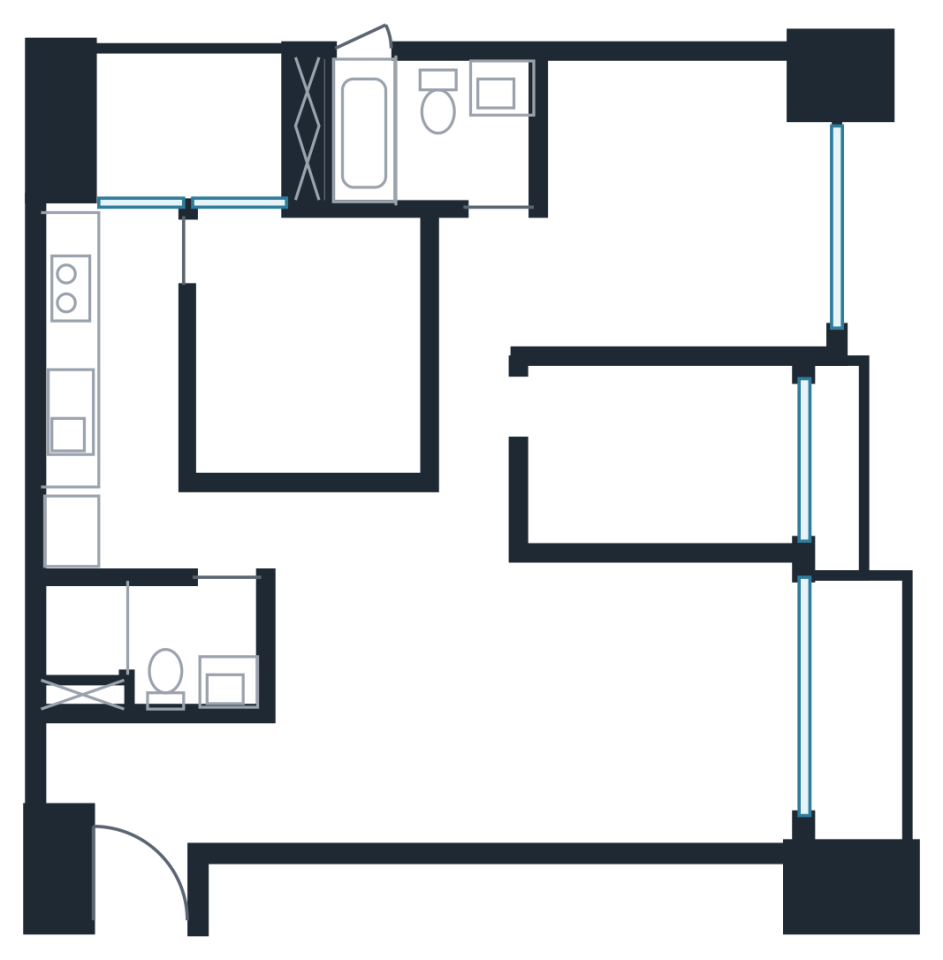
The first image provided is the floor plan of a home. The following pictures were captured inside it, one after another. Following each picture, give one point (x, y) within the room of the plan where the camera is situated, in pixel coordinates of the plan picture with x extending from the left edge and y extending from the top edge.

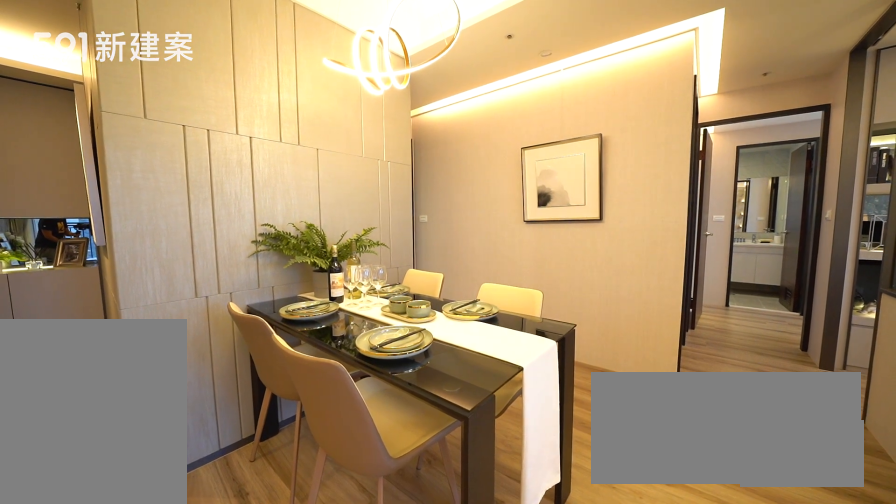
(377, 643)
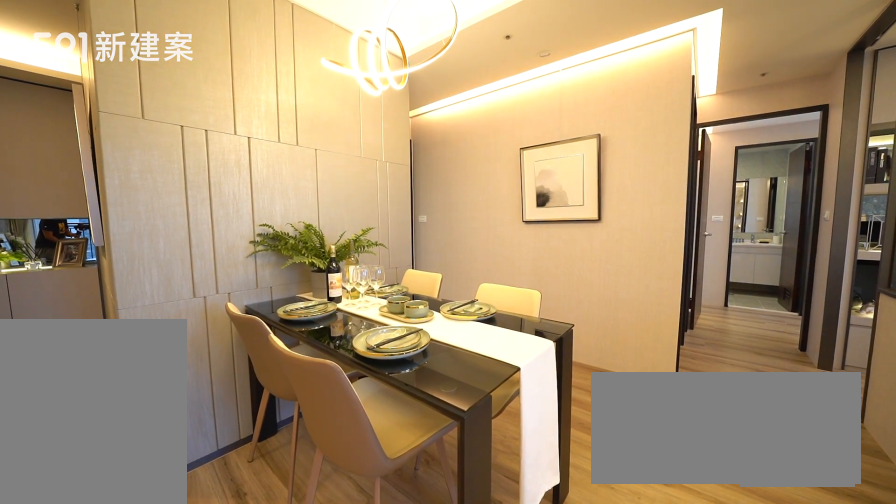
(377, 643)
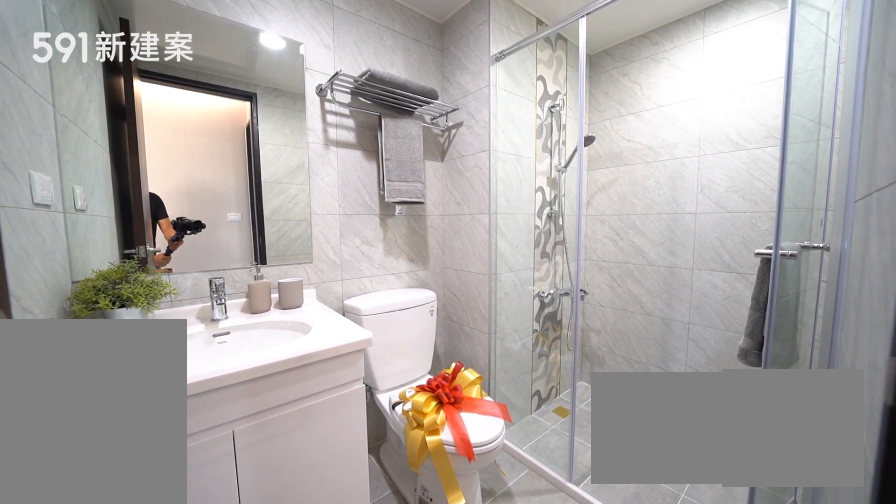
(145, 647)
